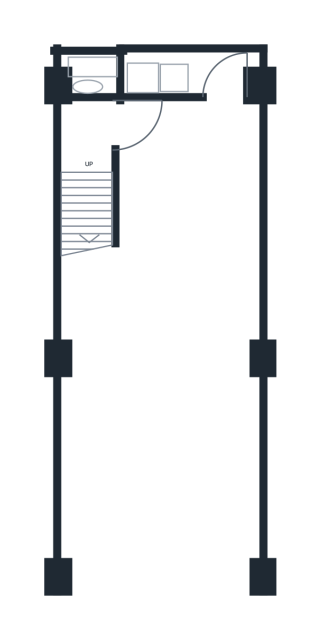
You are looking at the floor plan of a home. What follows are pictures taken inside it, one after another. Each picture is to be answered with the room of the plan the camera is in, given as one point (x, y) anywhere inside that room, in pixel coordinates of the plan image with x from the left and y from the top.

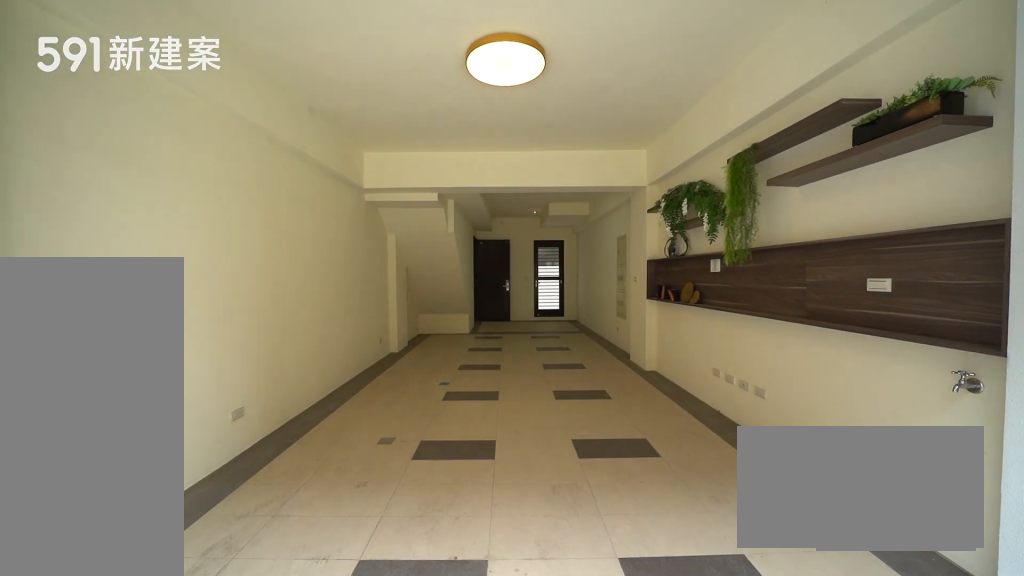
(164, 358)
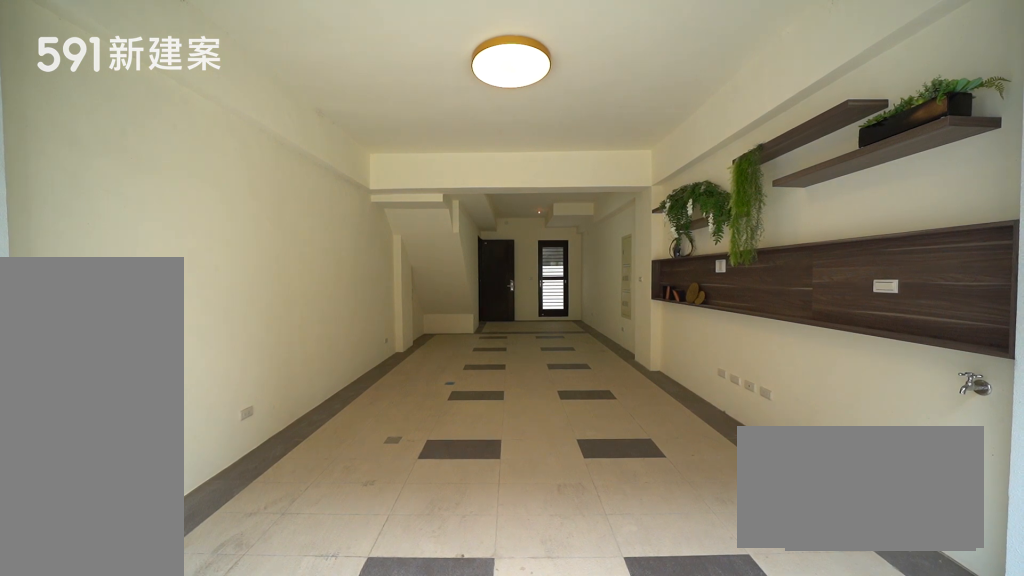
(164, 358)
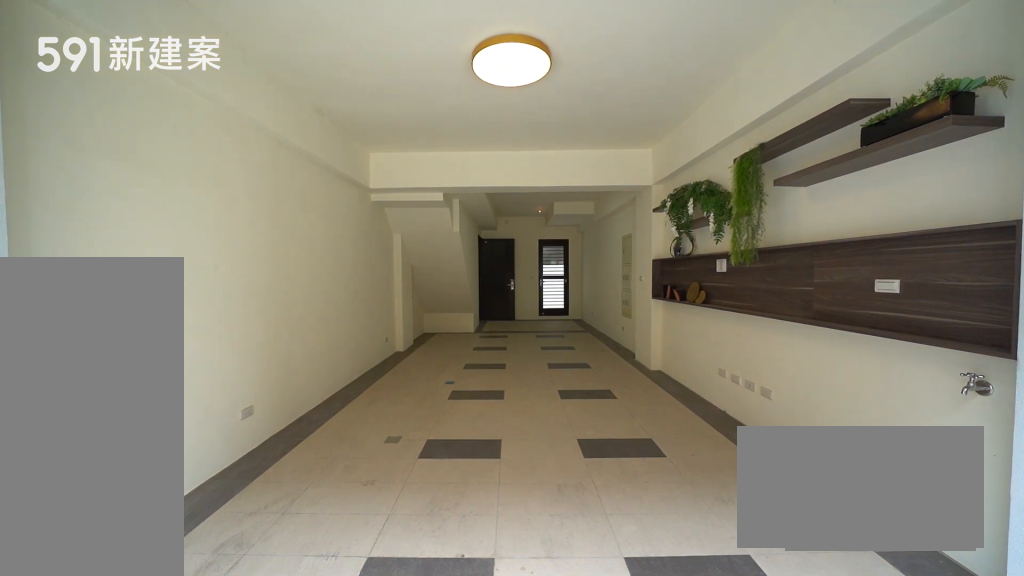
(164, 358)
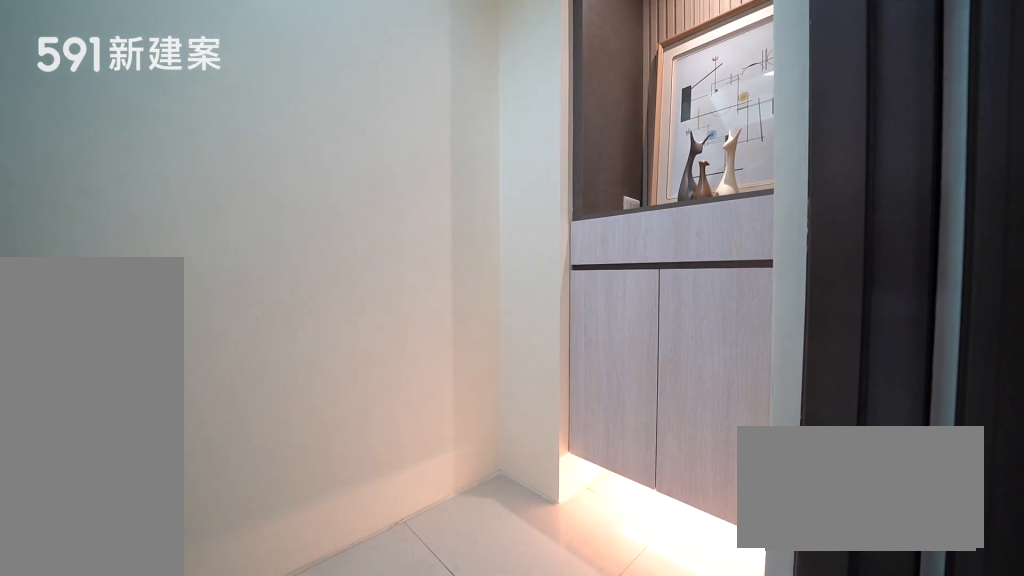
(92, 102)
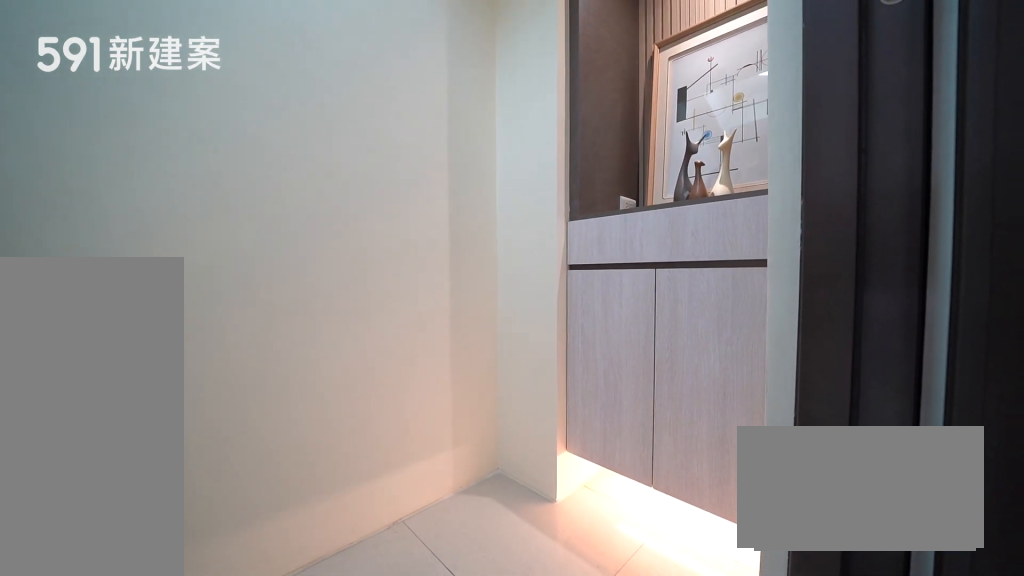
(92, 102)
